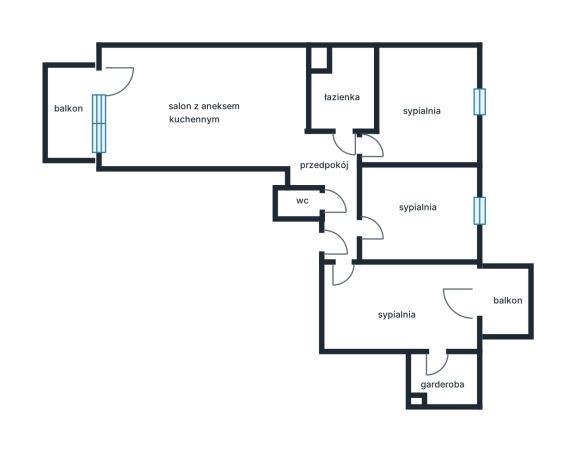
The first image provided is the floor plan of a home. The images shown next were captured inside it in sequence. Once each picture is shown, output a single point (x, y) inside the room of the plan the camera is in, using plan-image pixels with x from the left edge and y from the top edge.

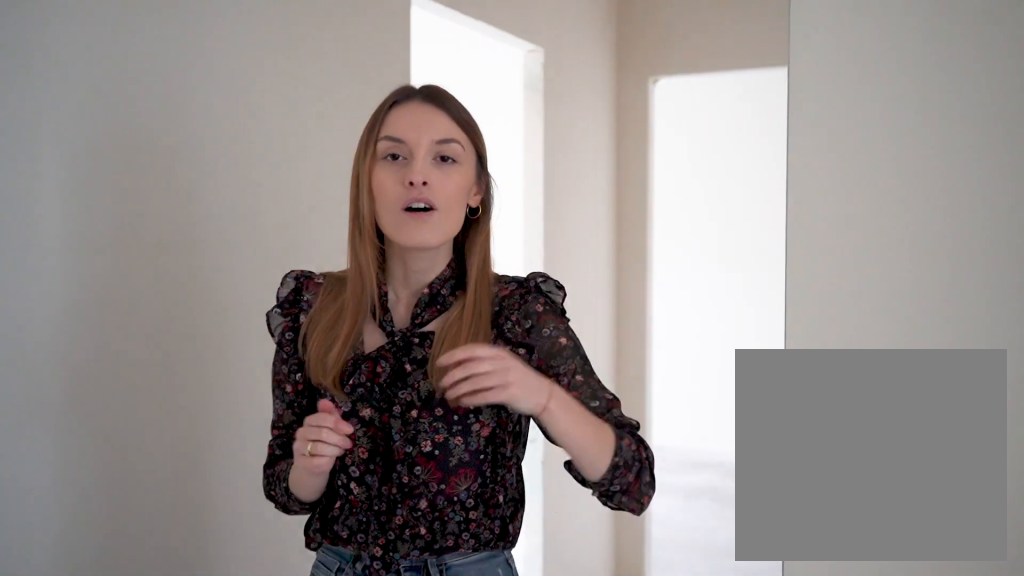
(334, 188)
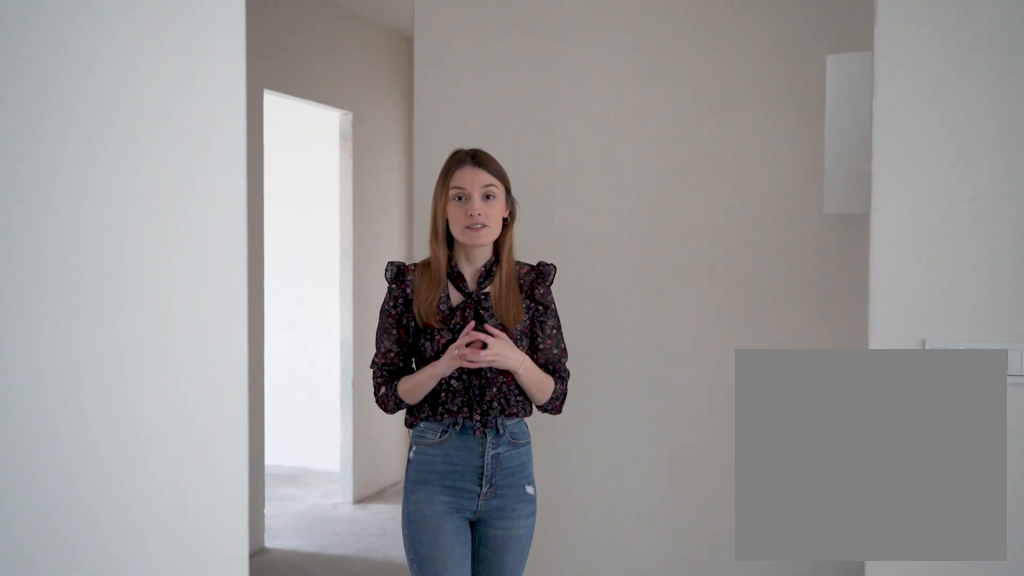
(334, 188)
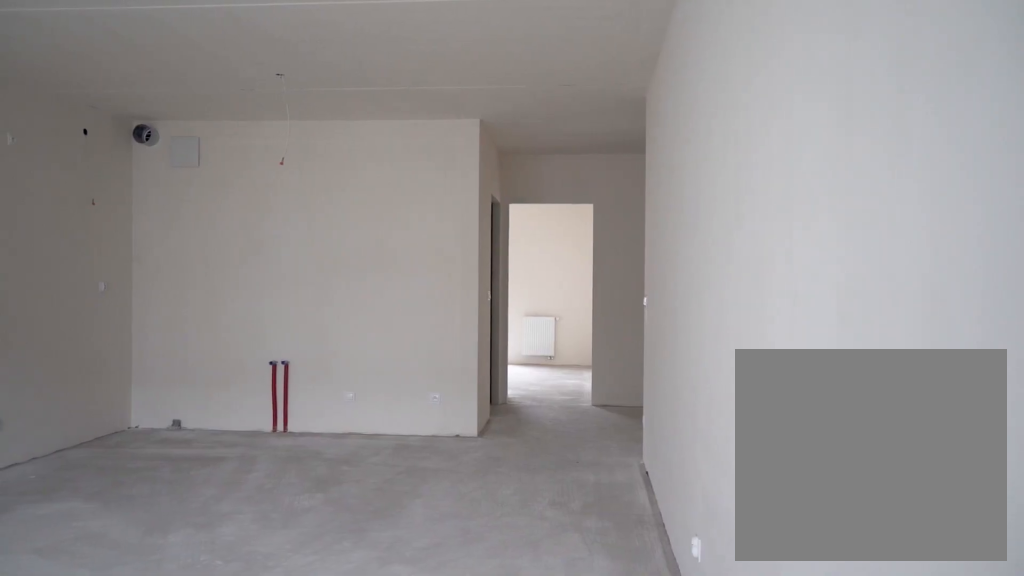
(204, 107)
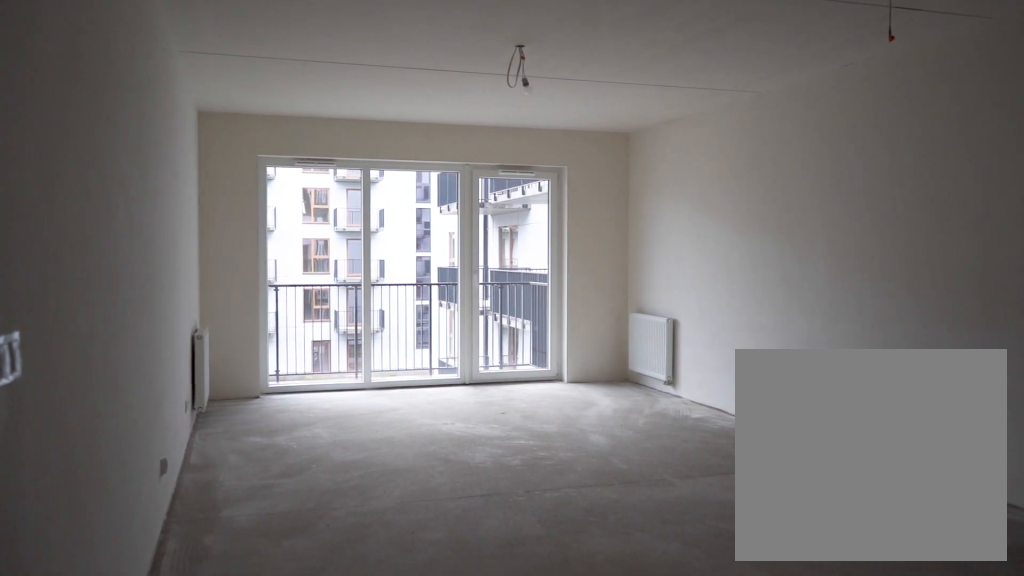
(204, 107)
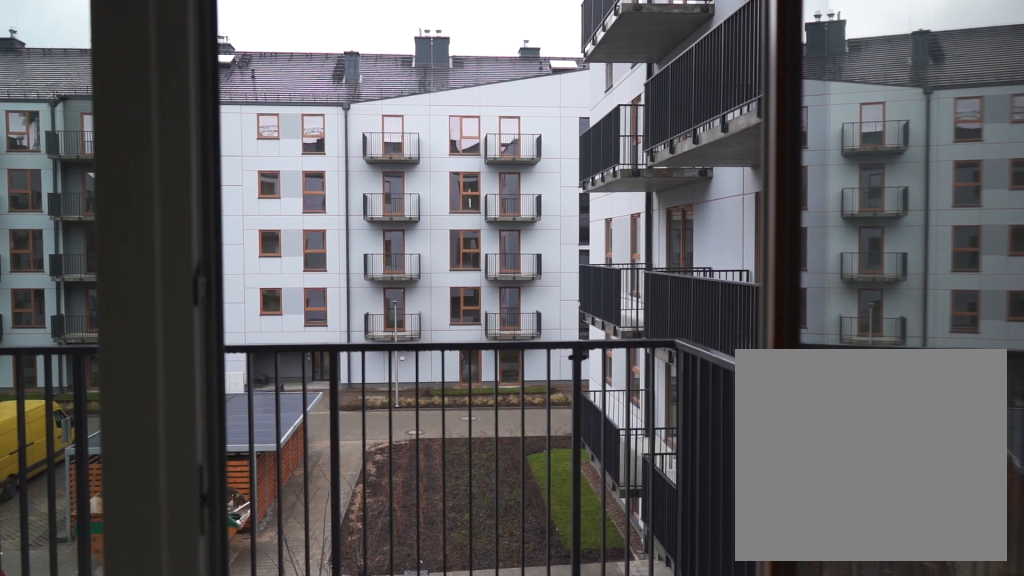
(71, 112)
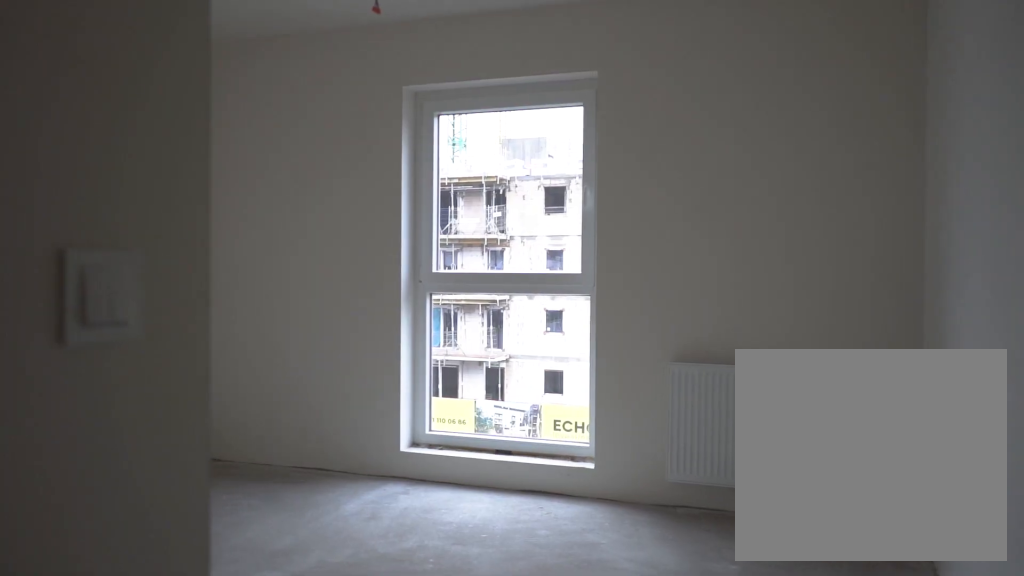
(425, 106)
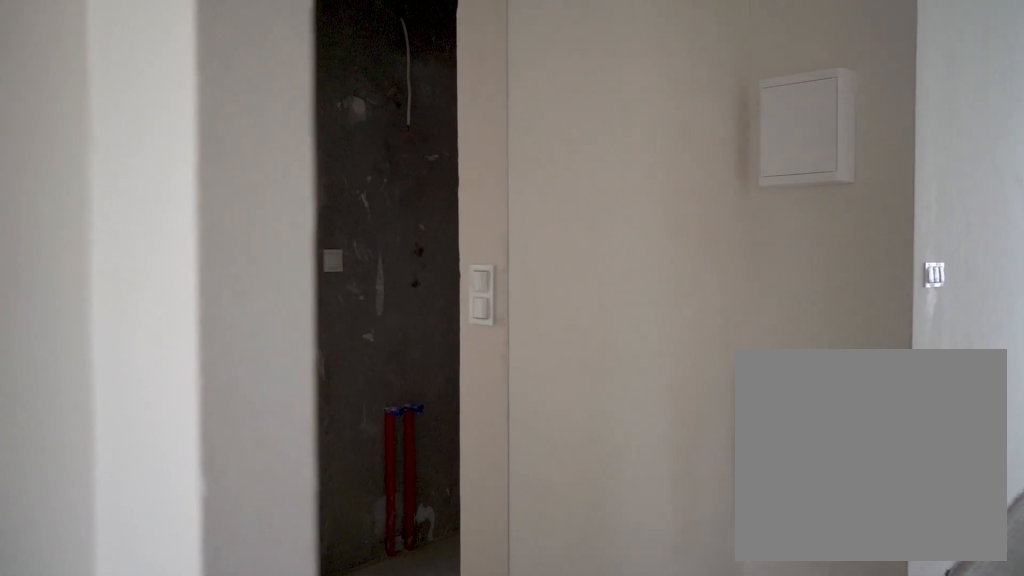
(334, 188)
